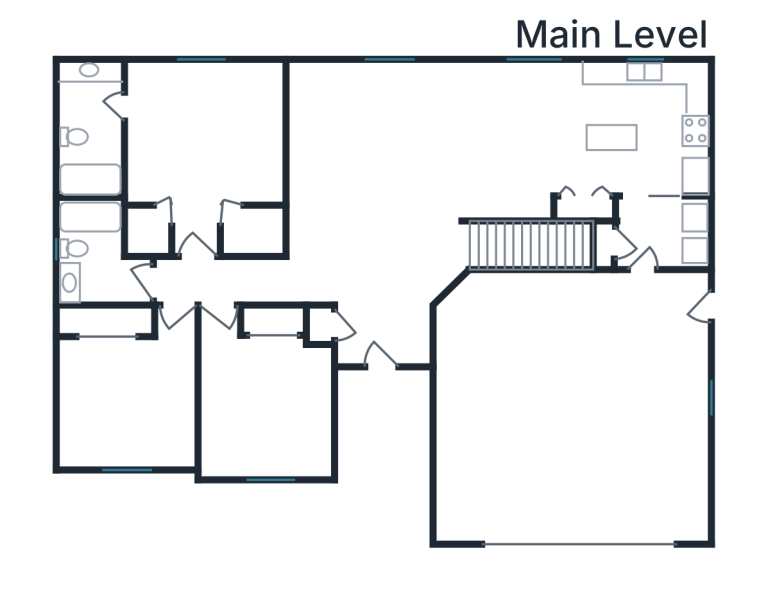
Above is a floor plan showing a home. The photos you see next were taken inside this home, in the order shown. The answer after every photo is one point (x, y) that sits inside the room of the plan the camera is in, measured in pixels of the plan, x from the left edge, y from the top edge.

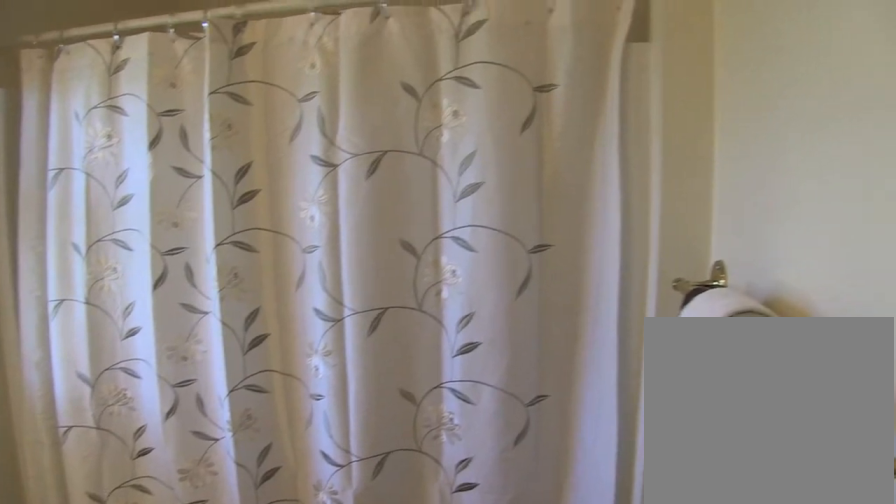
(102, 257)
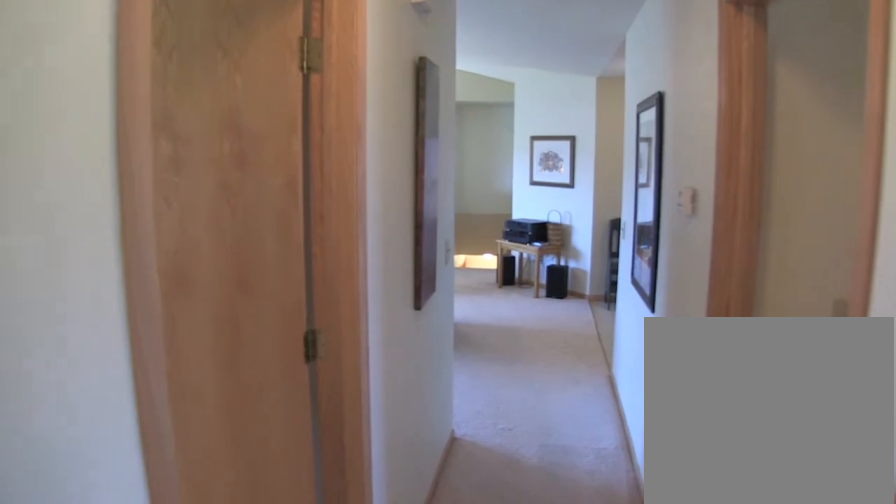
(221, 281)
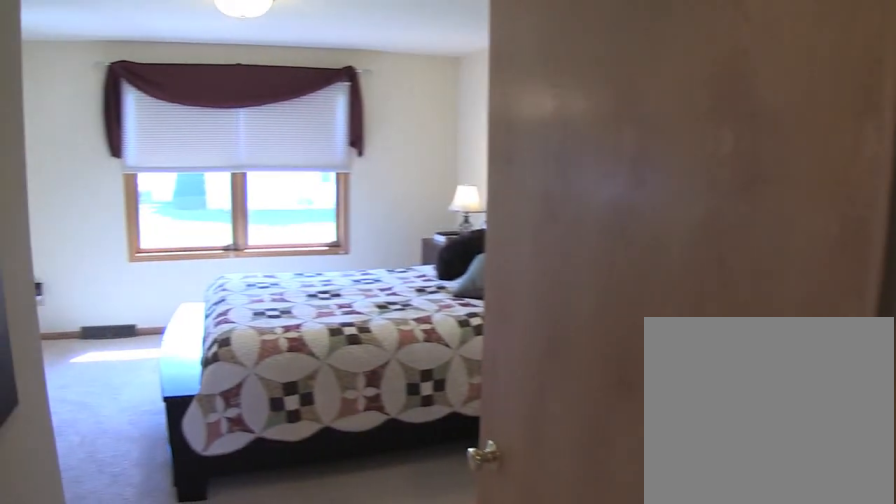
(204, 143)
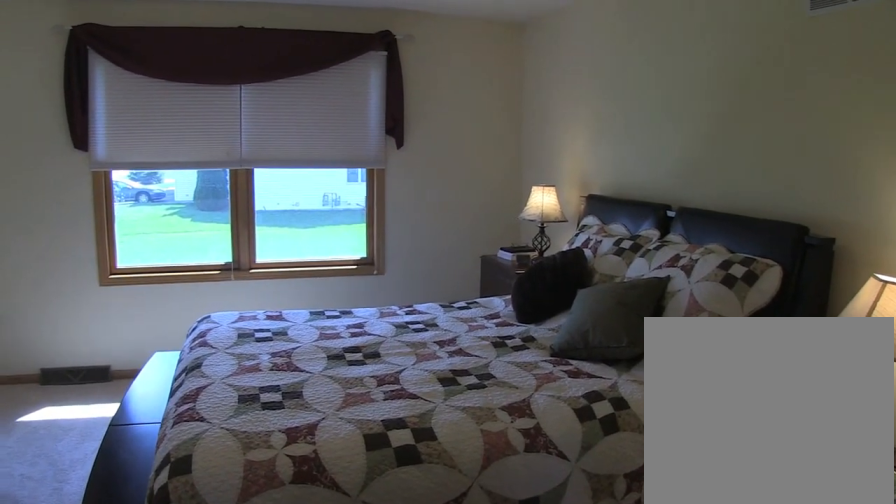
(204, 143)
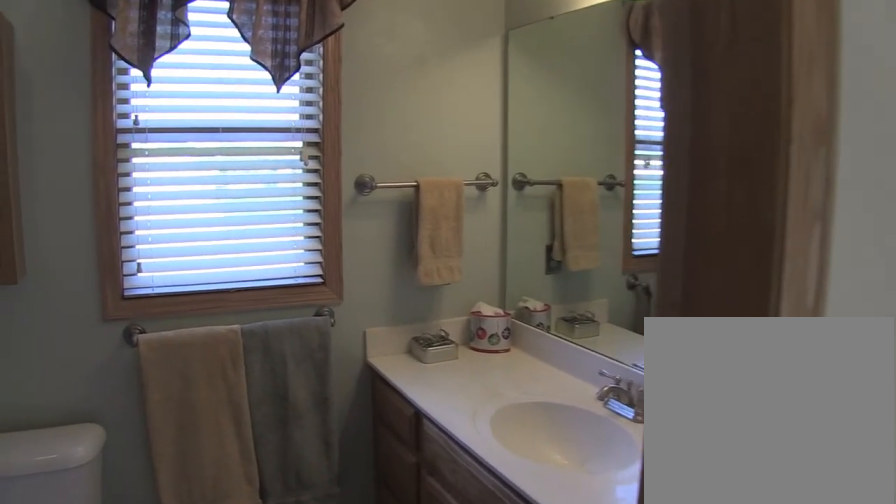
(93, 131)
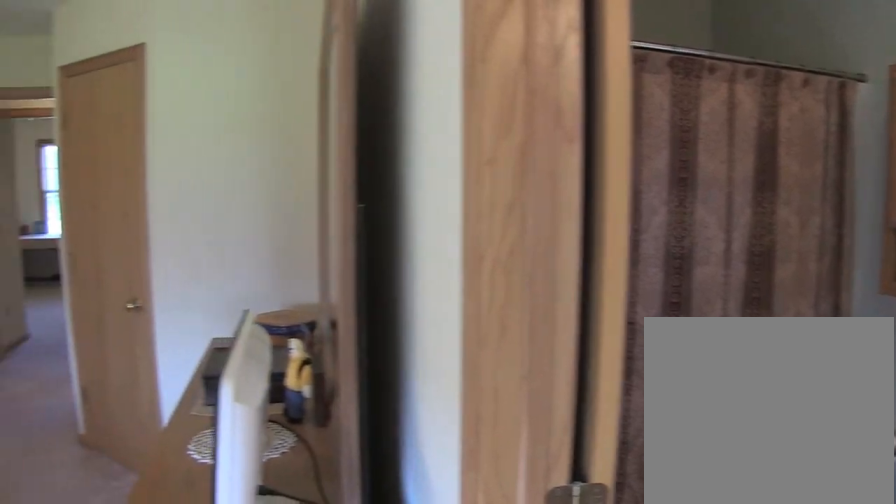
(204, 143)
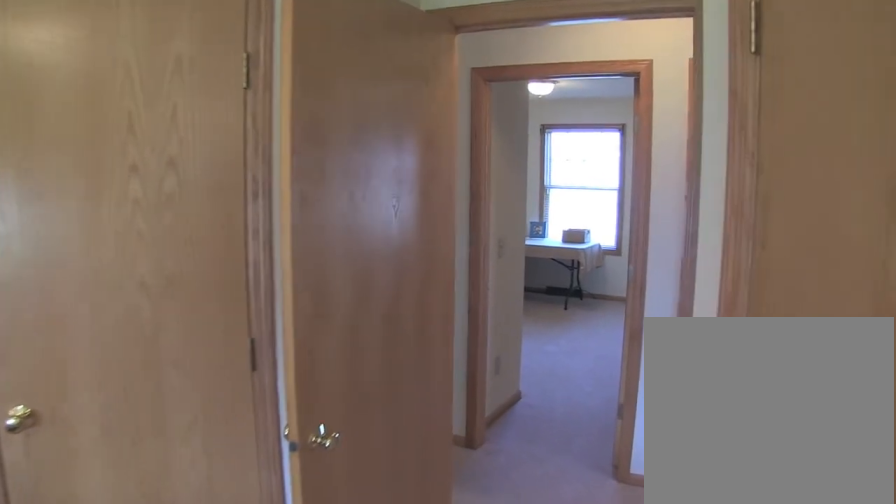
(204, 143)
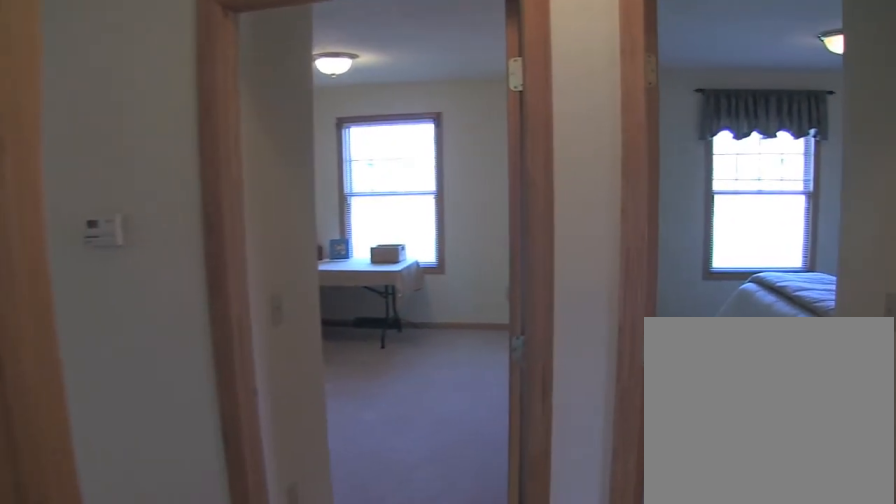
(221, 278)
